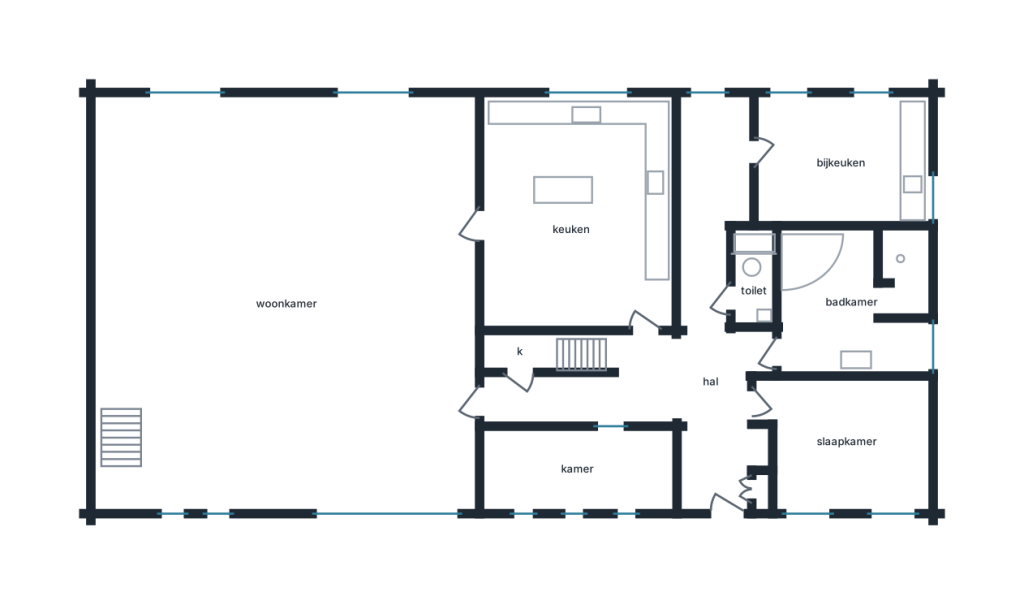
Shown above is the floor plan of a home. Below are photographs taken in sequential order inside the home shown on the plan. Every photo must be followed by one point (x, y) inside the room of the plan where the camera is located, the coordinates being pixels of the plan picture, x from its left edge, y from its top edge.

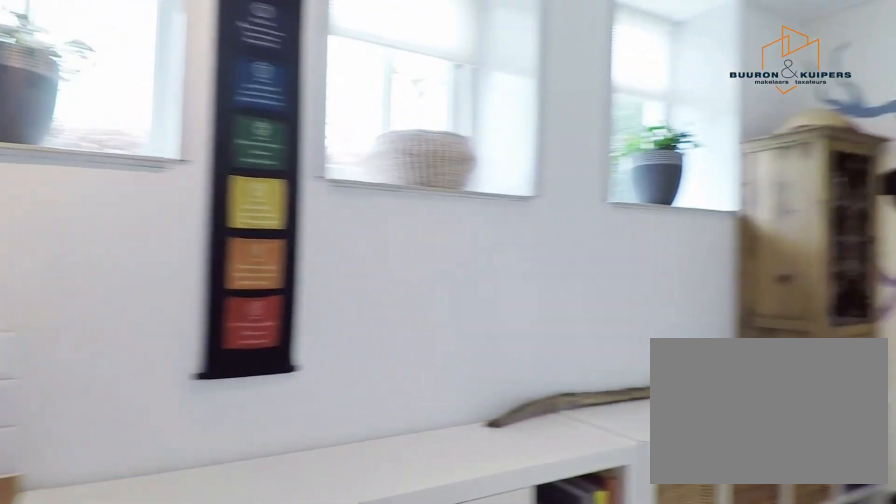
(577, 469)
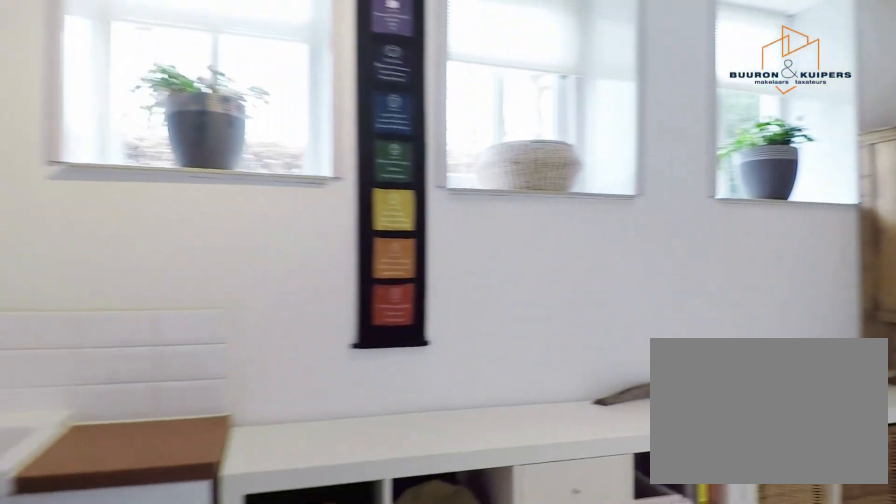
(577, 469)
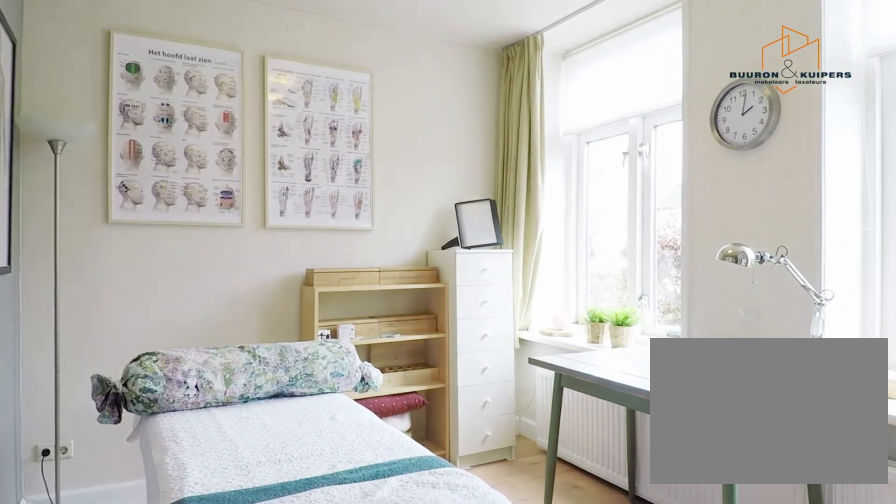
(847, 443)
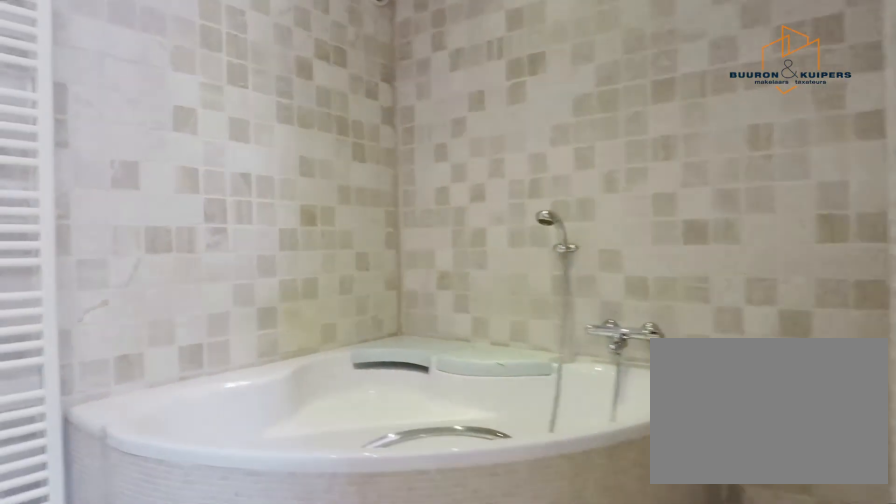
(852, 303)
